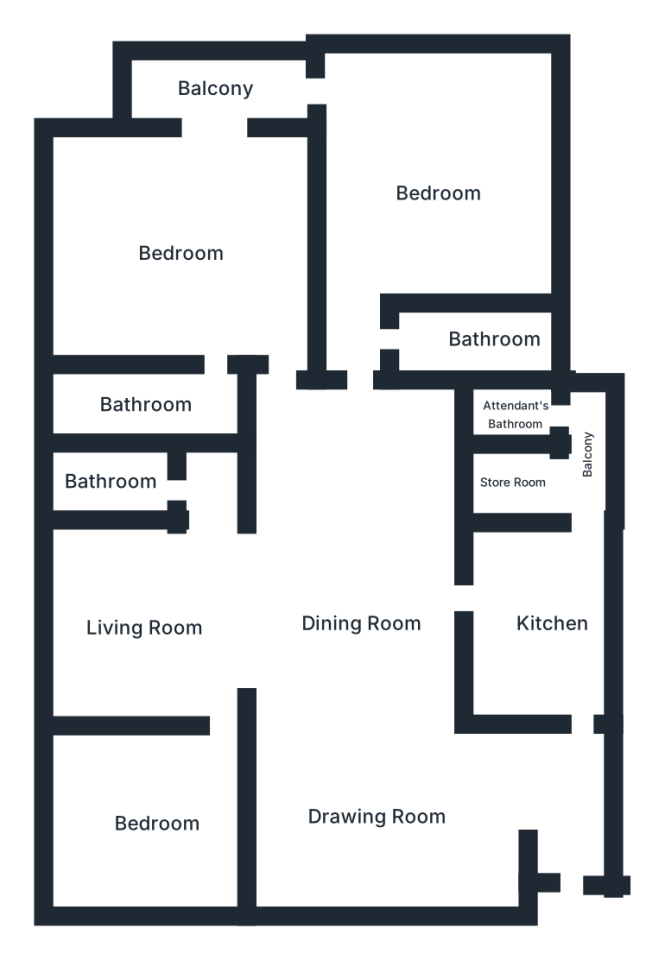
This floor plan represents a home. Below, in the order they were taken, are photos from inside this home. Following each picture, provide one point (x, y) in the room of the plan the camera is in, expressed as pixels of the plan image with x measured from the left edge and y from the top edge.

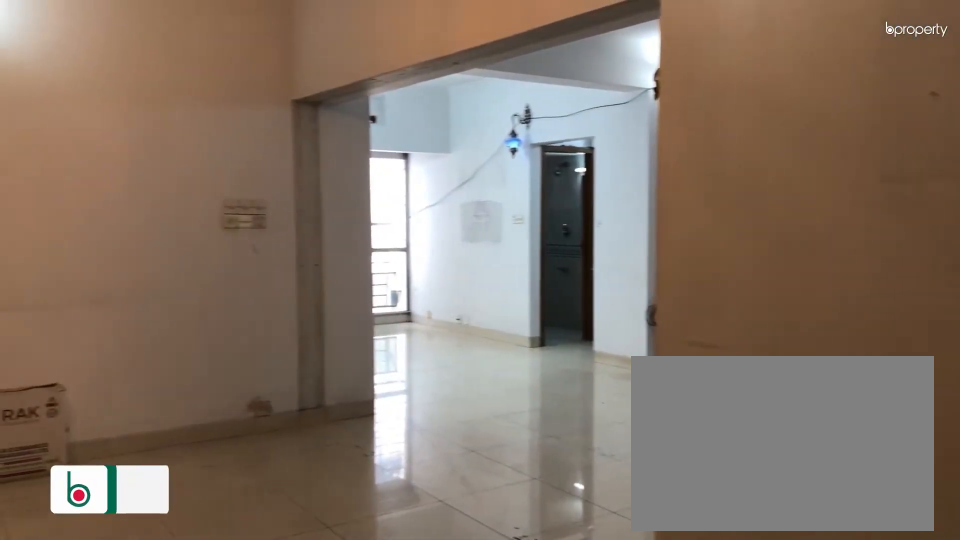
(377, 811)
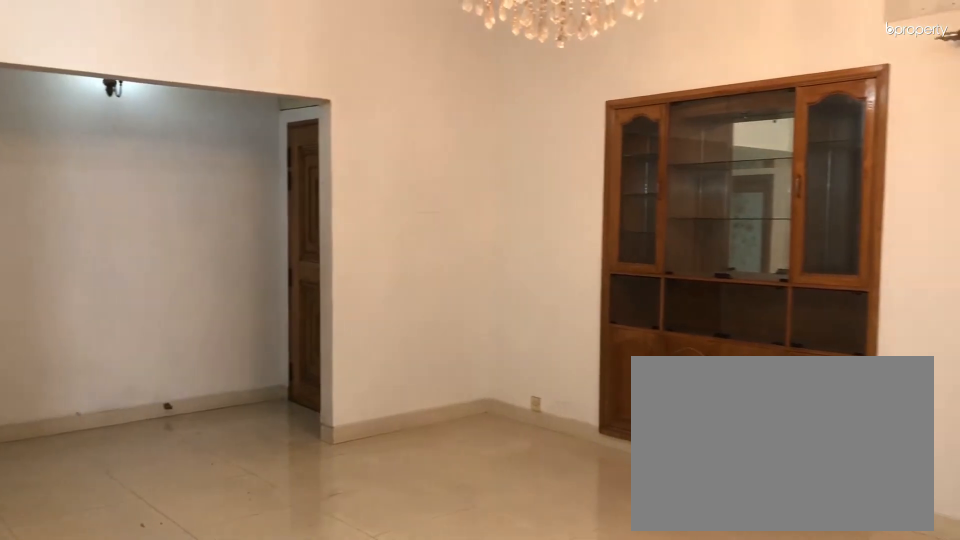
(378, 809)
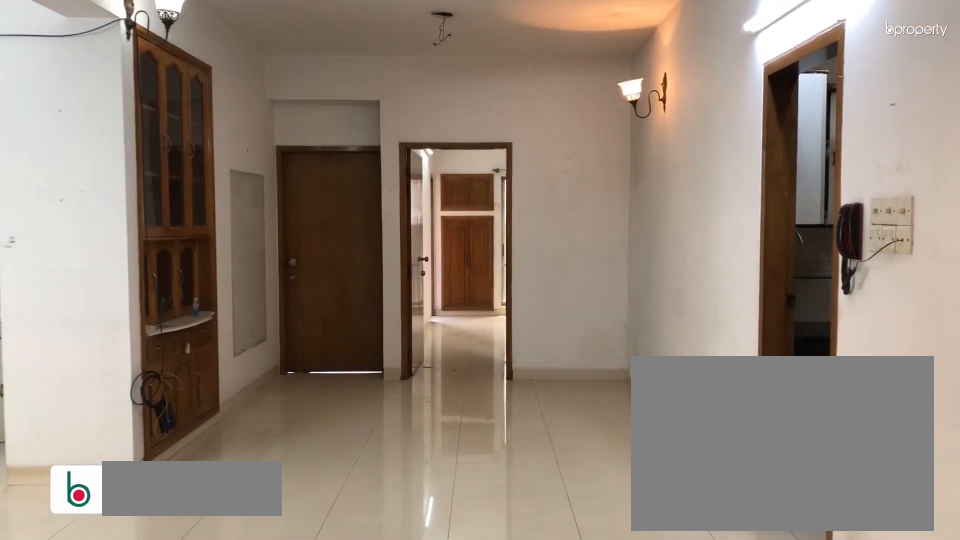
(367, 619)
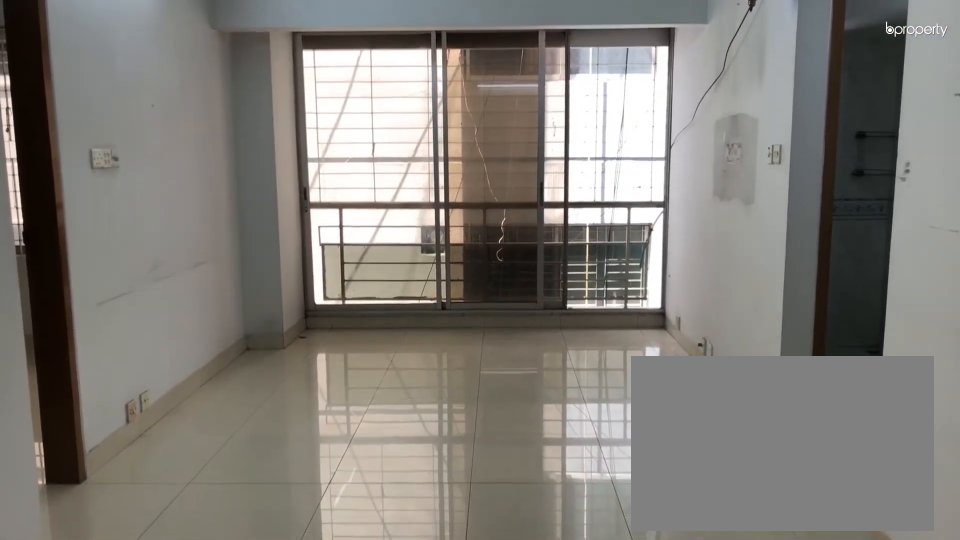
(136, 619)
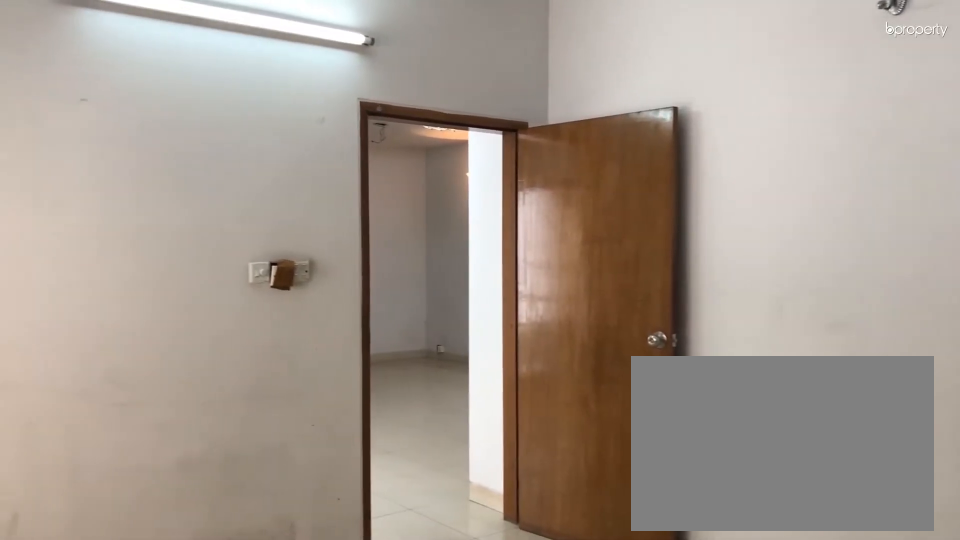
(159, 823)
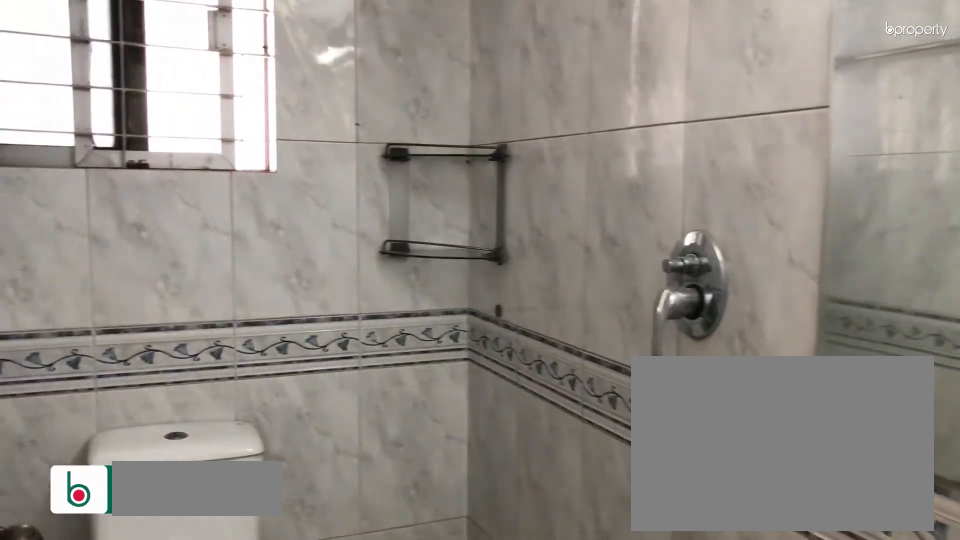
(125, 481)
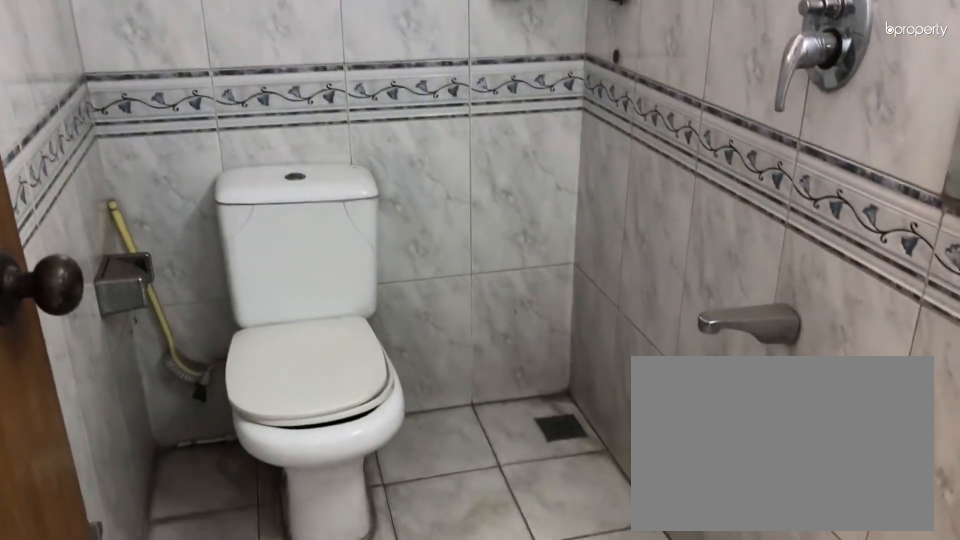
(125, 481)
